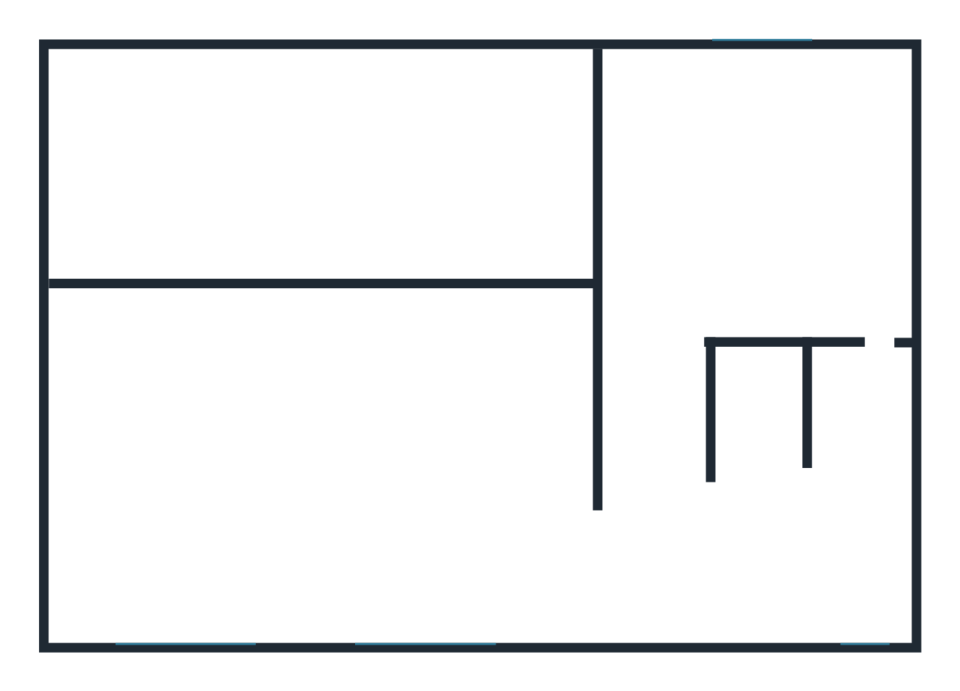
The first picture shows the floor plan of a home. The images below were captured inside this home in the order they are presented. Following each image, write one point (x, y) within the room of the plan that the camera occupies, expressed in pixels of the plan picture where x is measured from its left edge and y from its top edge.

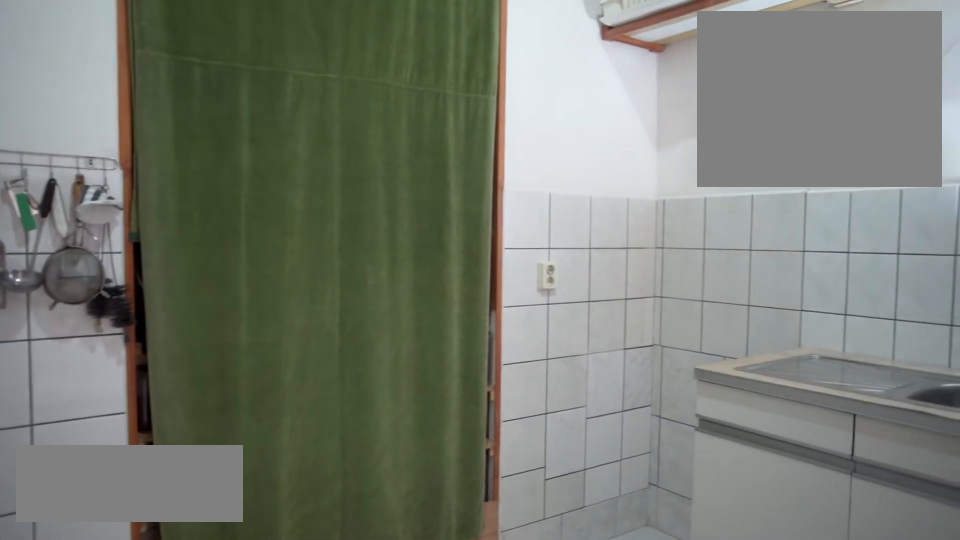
(689, 262)
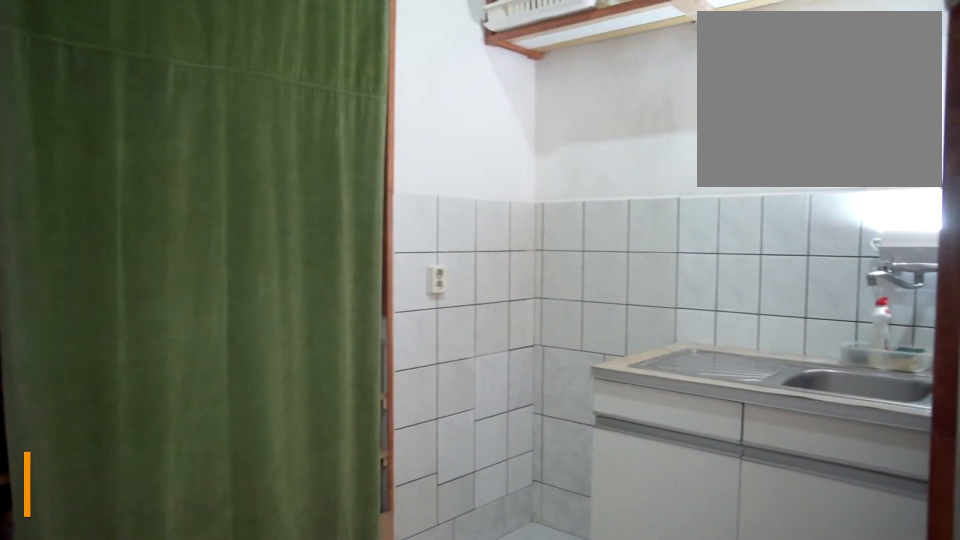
(689, 256)
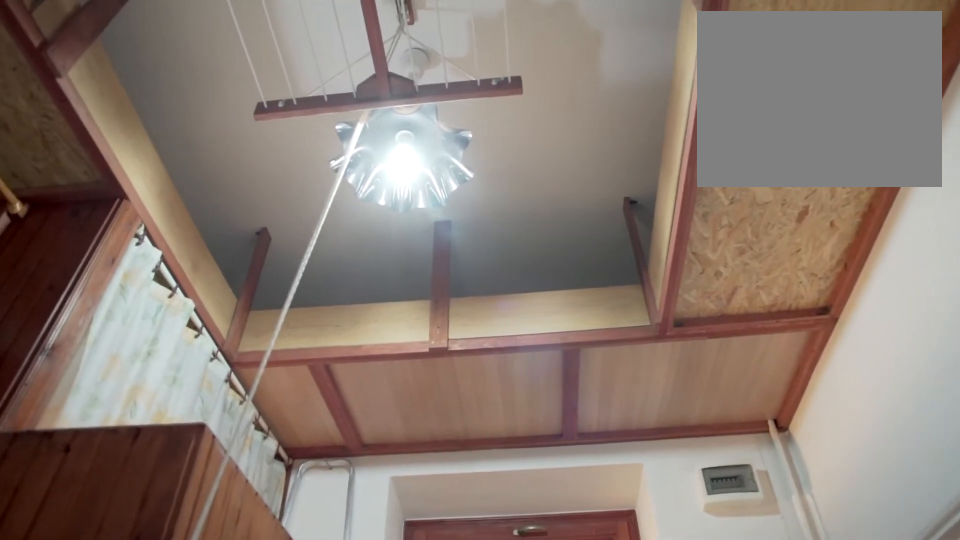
(763, 121)
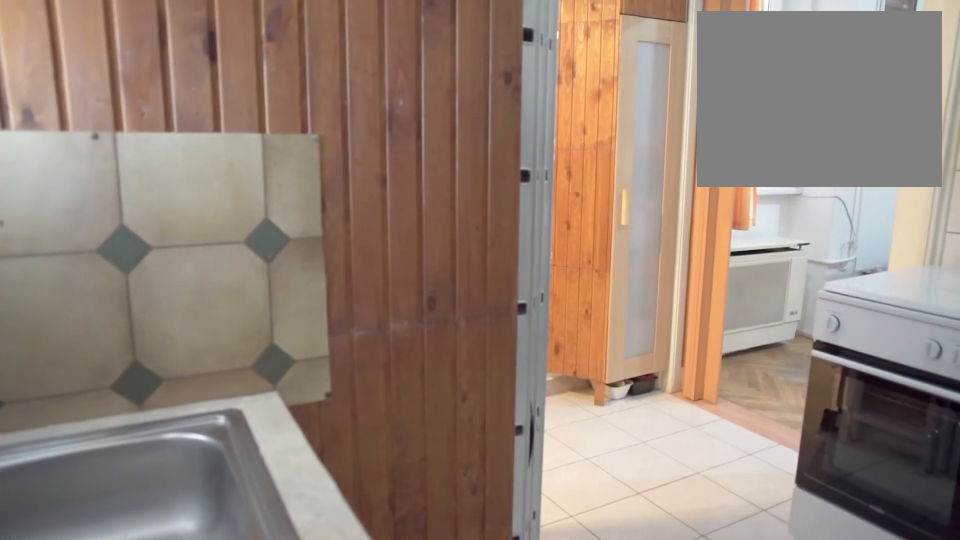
(853, 124)
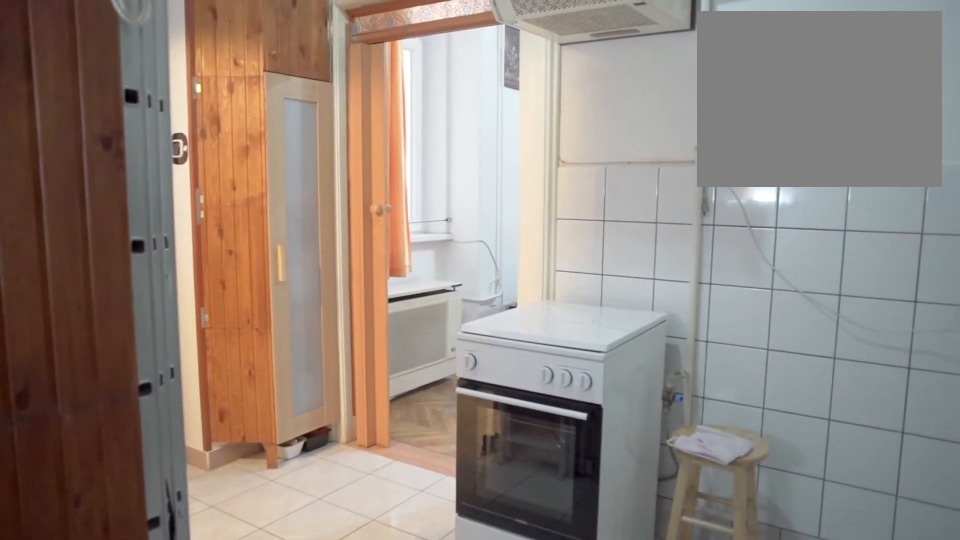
(853, 124)
